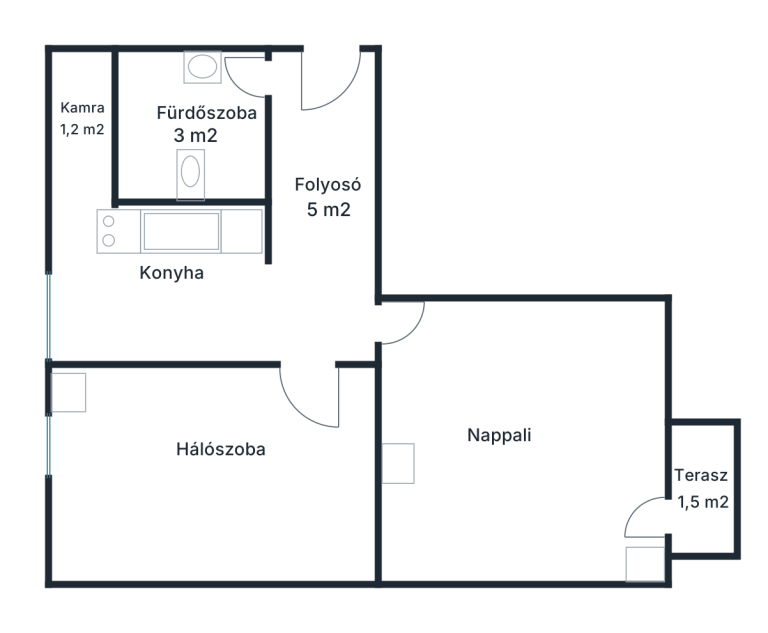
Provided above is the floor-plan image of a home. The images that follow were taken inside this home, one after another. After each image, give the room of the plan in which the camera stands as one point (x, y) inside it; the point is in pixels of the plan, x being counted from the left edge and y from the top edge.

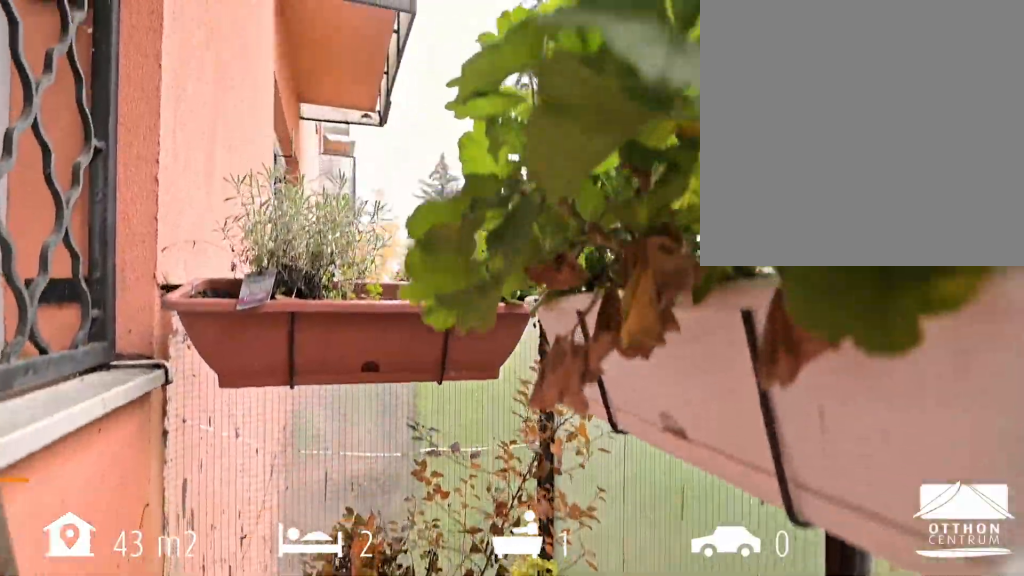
(702, 487)
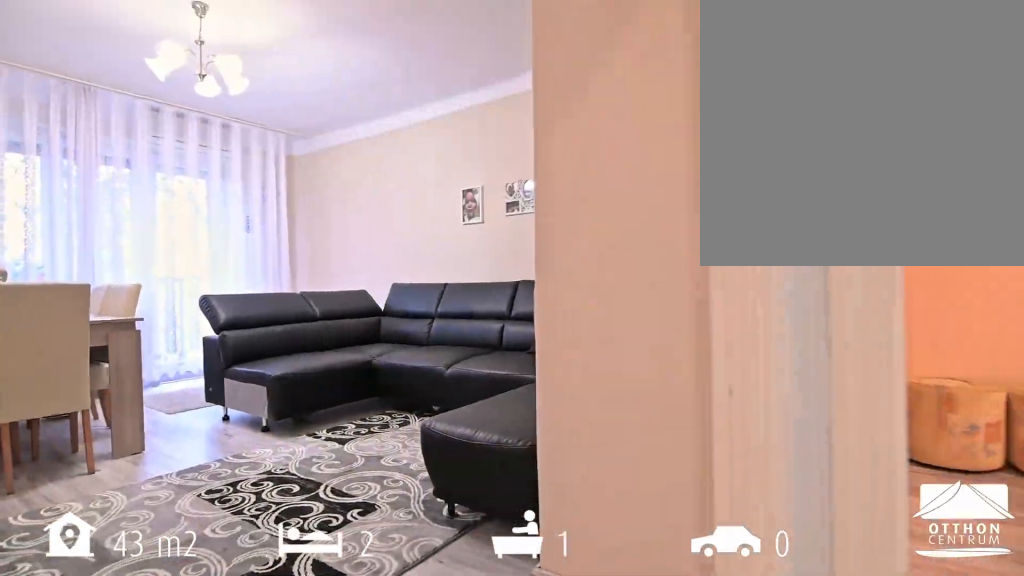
(322, 328)
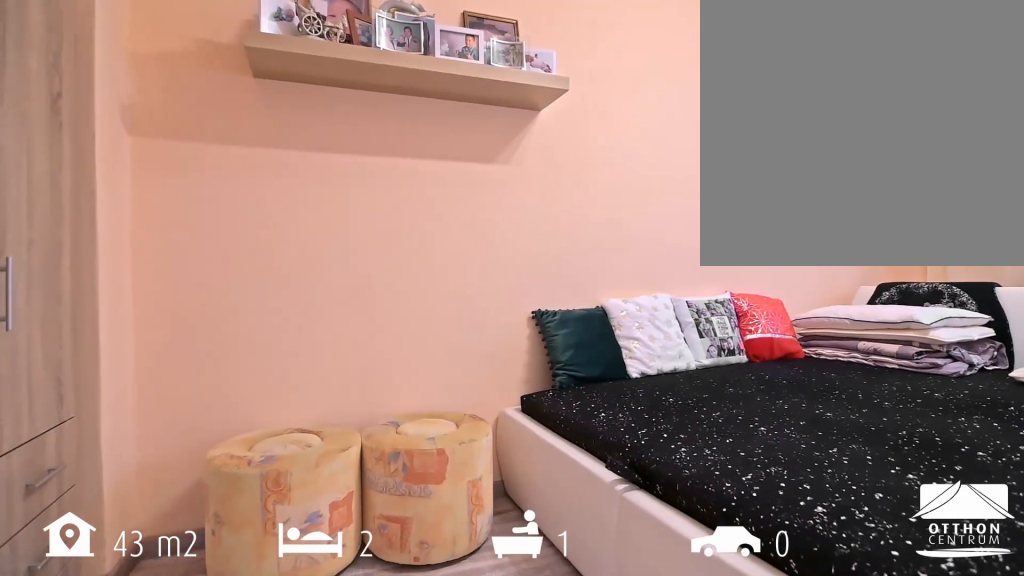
(205, 474)
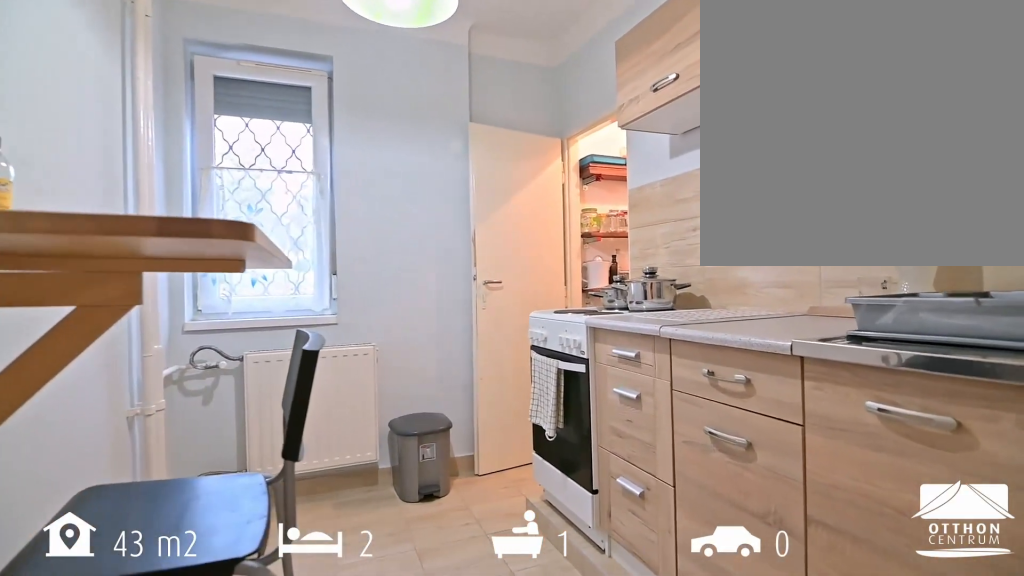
(182, 300)
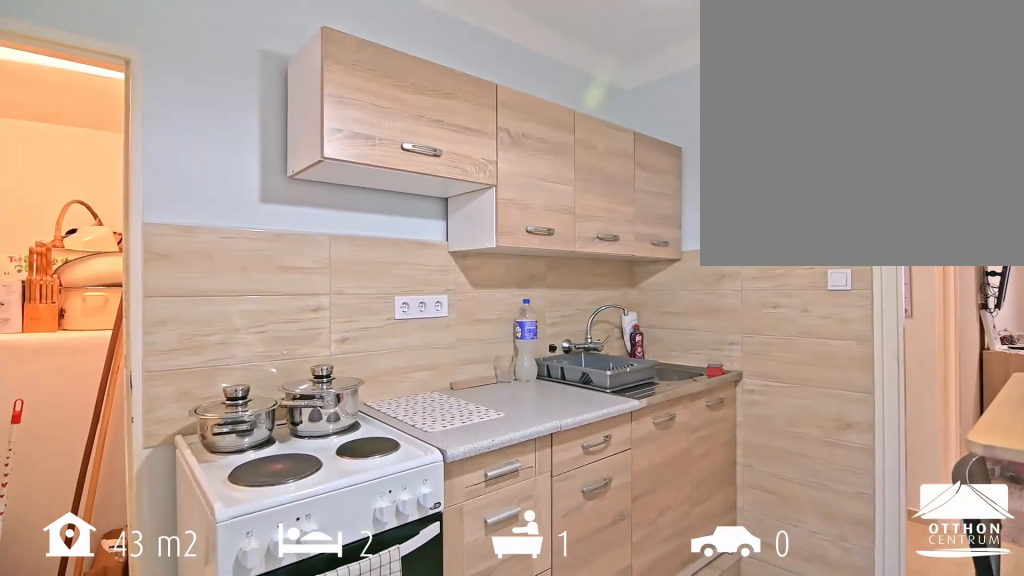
(182, 300)
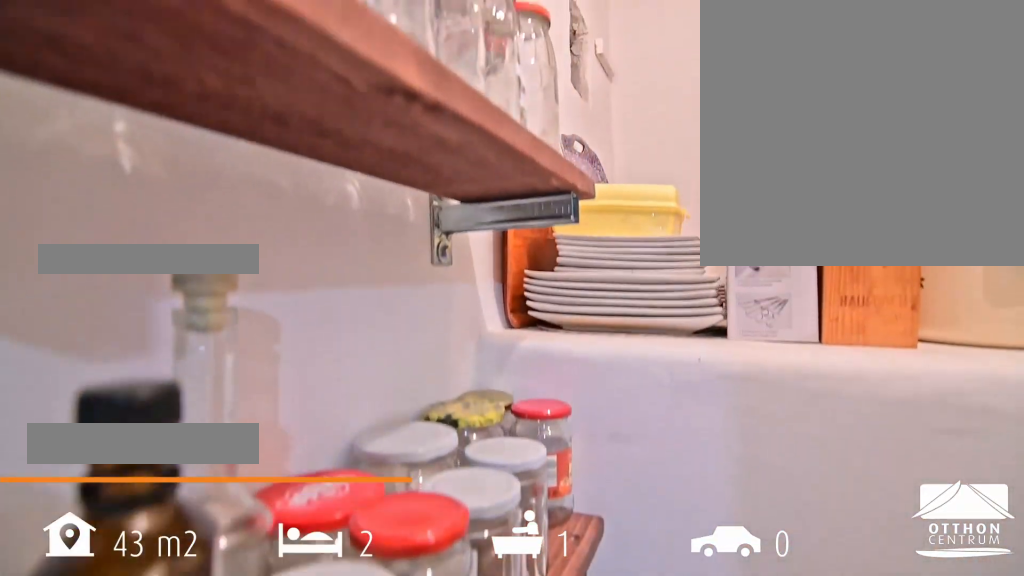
(80, 113)
